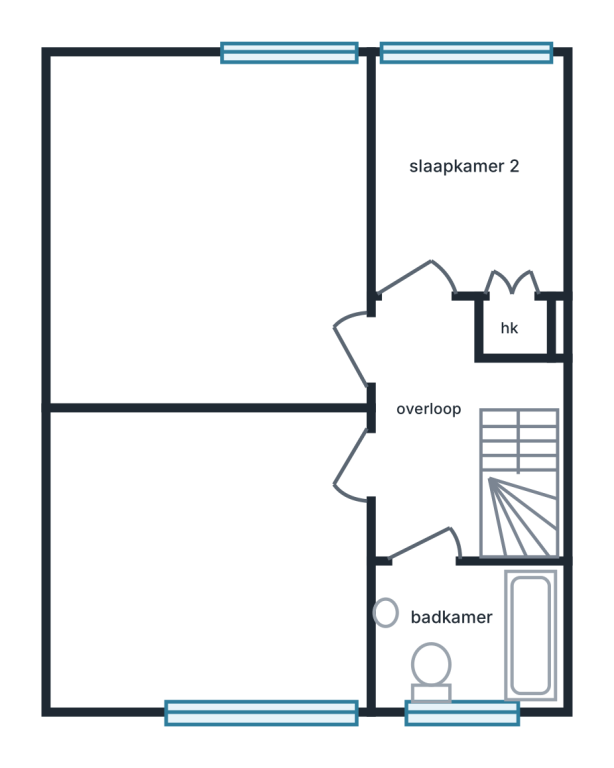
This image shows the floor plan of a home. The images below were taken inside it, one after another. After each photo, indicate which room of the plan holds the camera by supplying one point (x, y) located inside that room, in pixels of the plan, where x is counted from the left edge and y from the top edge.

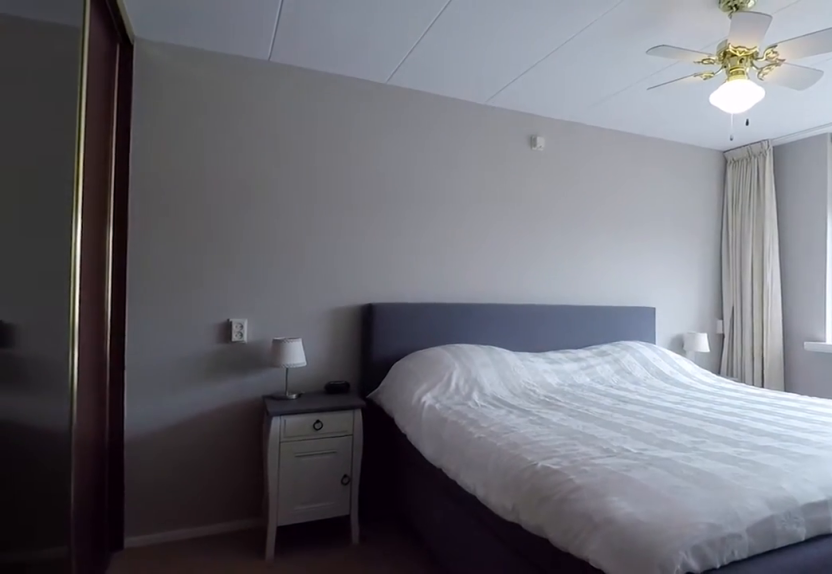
(210, 234)
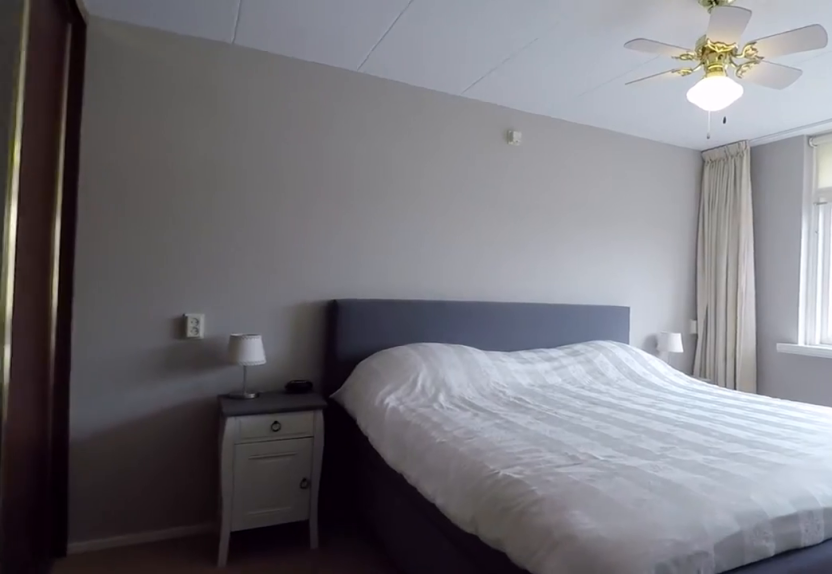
(210, 234)
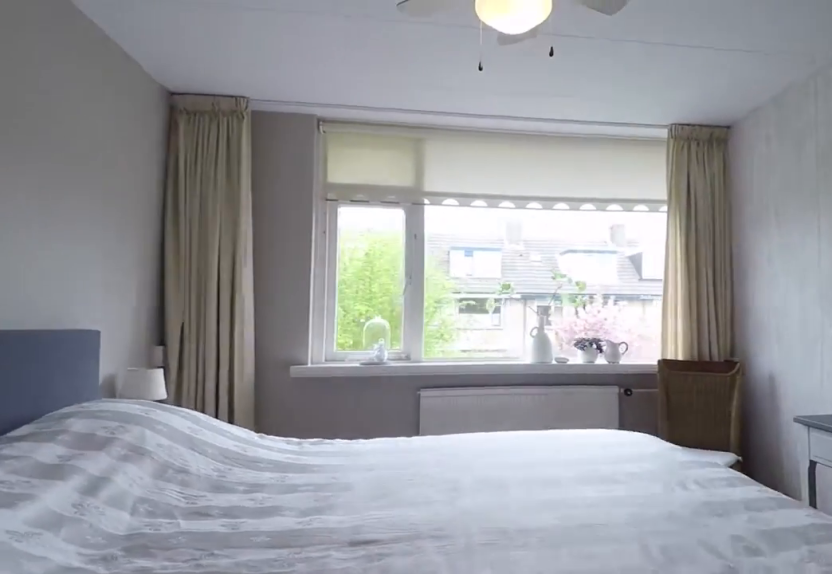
(210, 234)
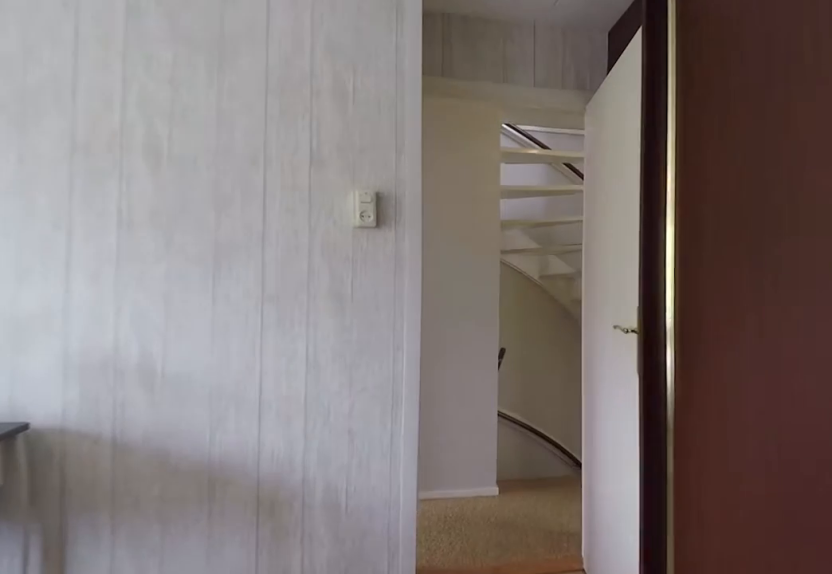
(210, 234)
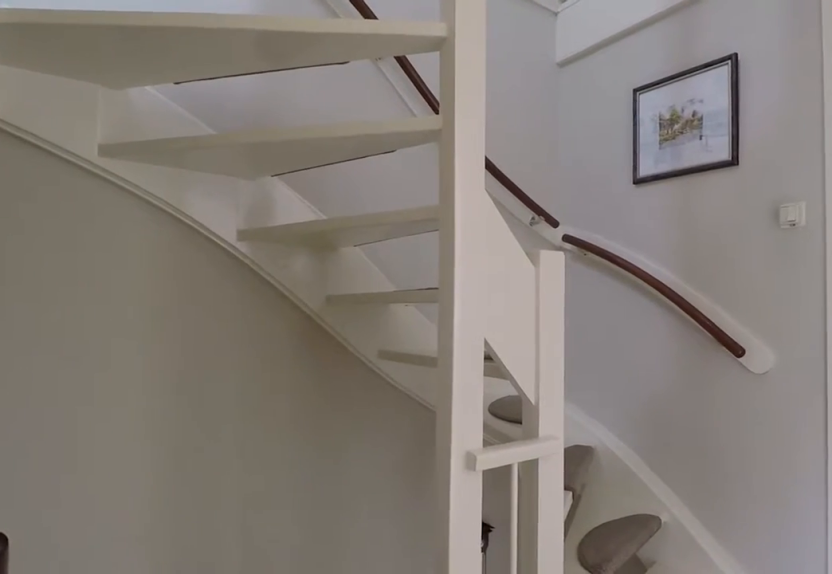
(437, 429)
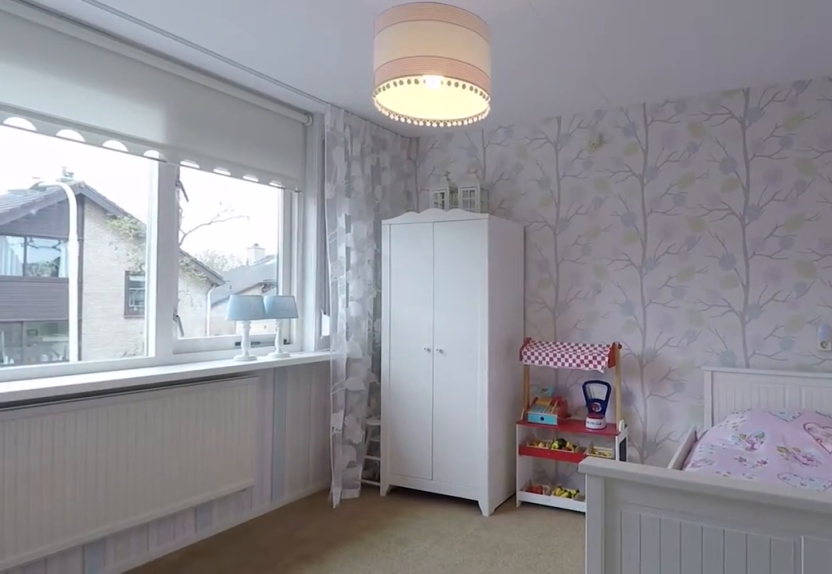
(69, 553)
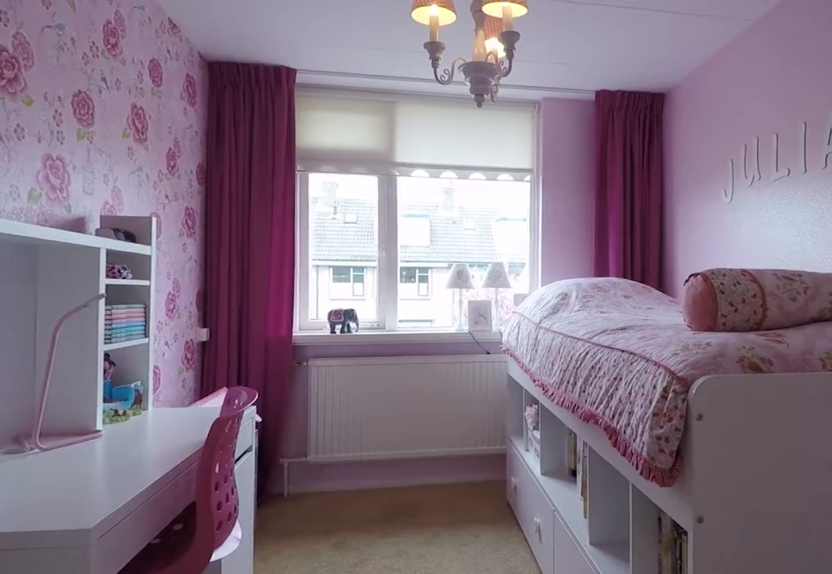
(468, 176)
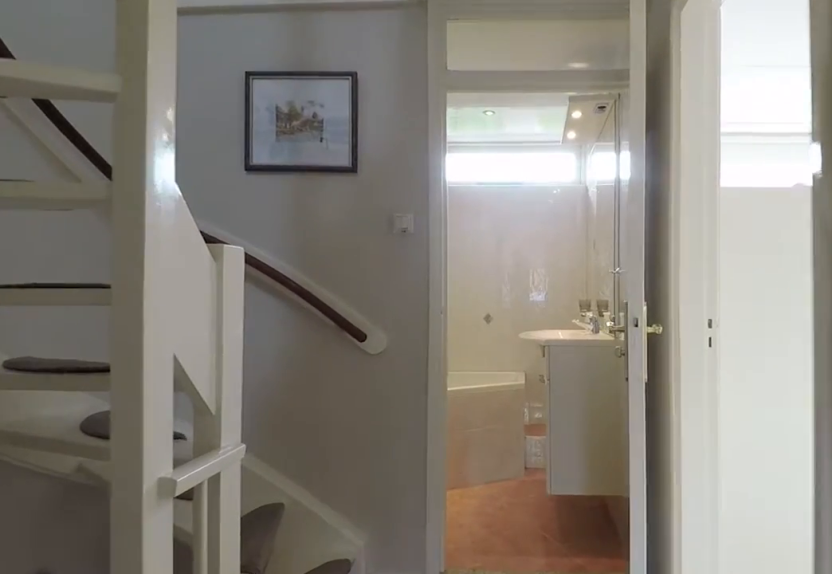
(437, 429)
